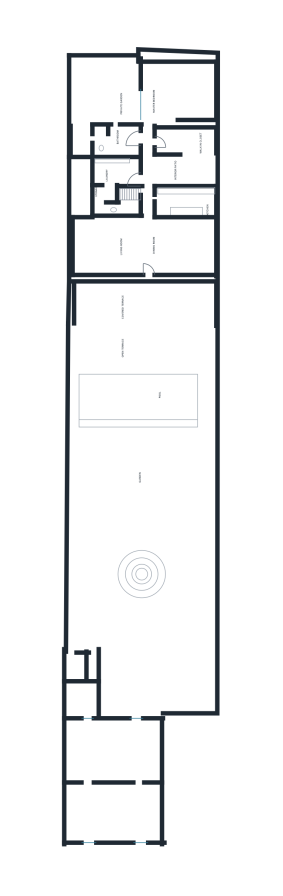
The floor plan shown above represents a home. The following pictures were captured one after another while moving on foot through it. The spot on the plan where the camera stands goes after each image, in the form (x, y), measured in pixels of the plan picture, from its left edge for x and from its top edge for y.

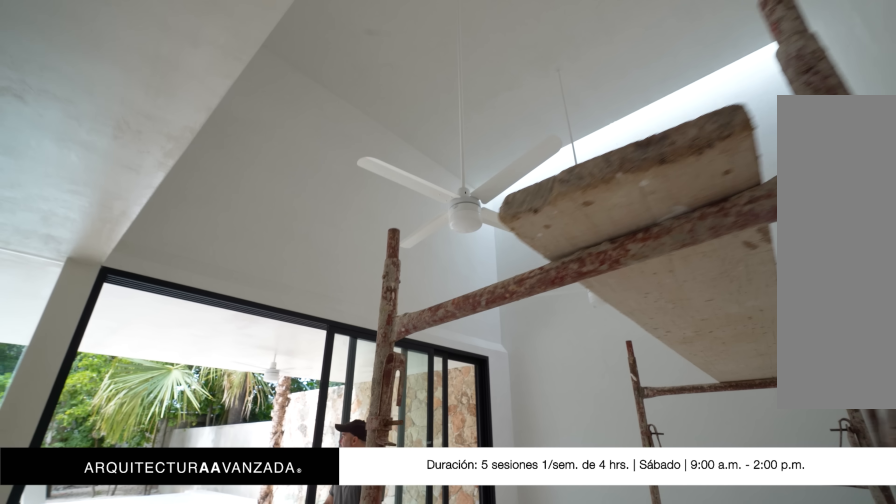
(120, 262)
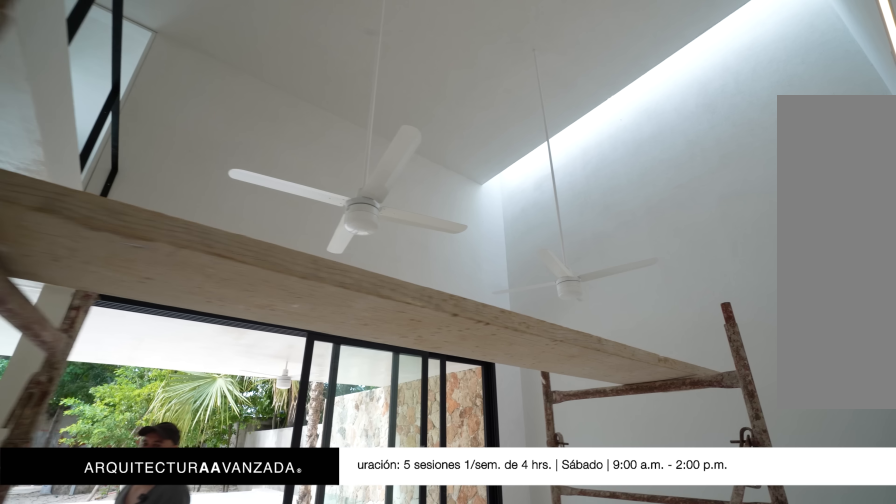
(120, 262)
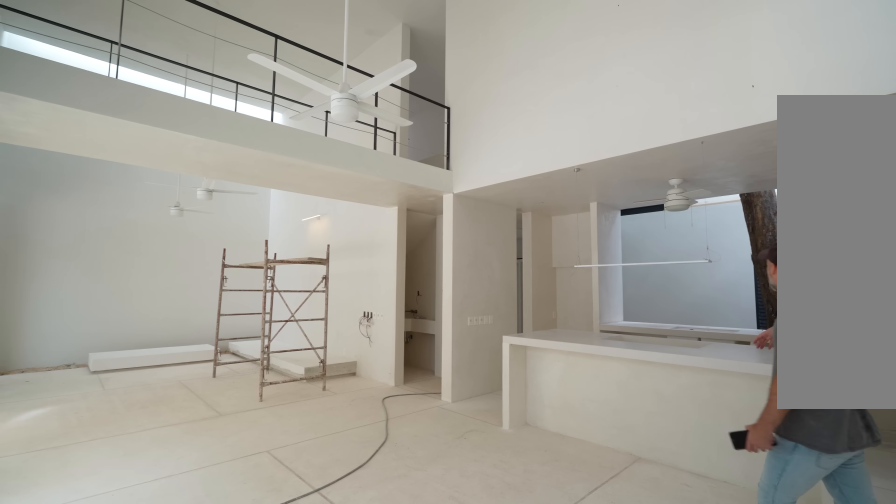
(197, 244)
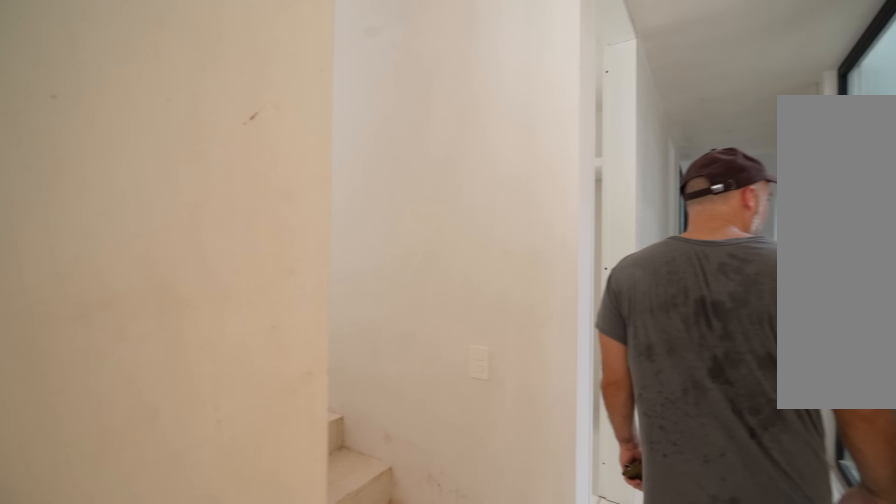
(143, 197)
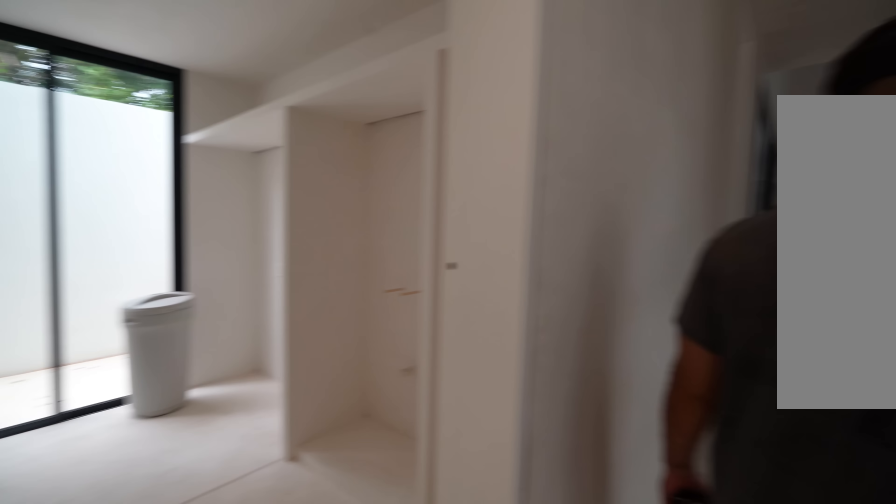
(143, 179)
